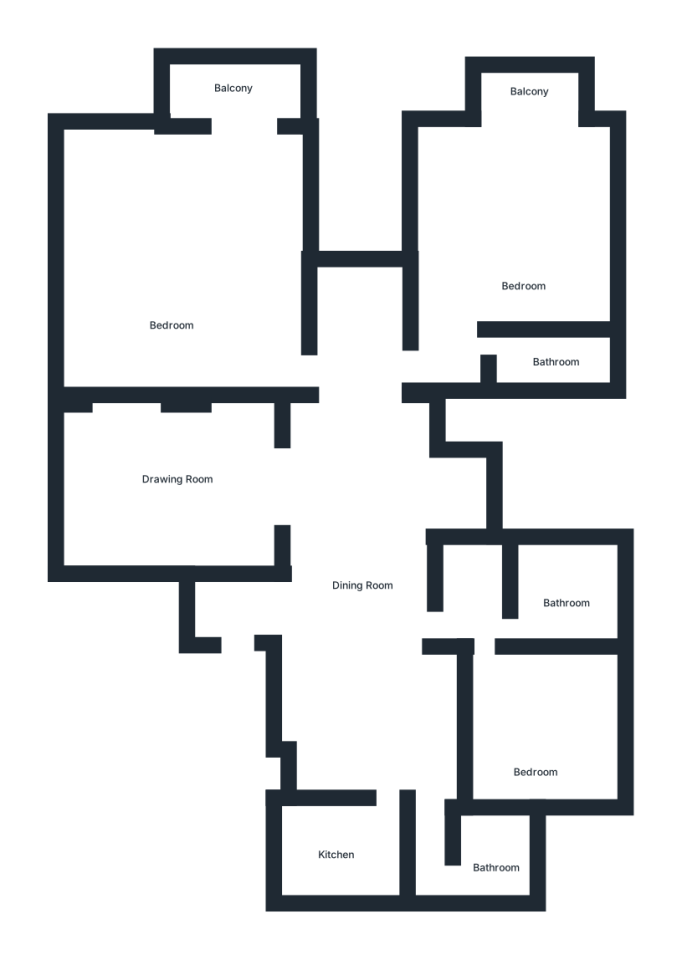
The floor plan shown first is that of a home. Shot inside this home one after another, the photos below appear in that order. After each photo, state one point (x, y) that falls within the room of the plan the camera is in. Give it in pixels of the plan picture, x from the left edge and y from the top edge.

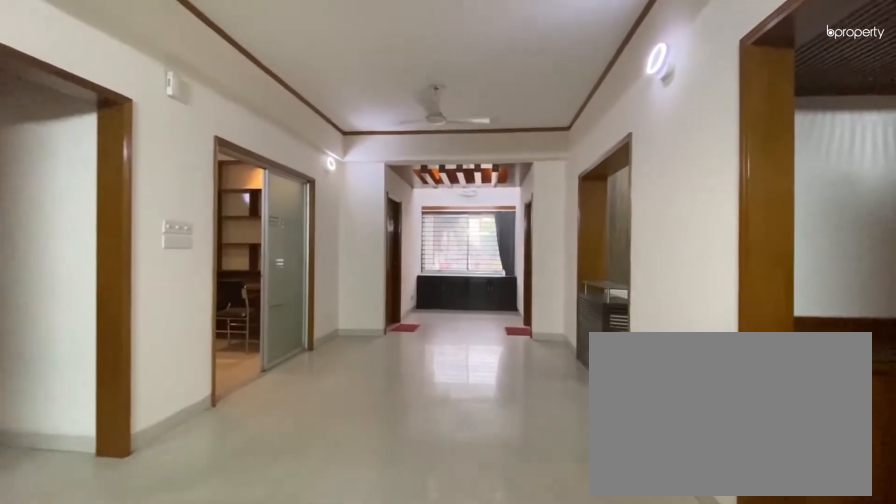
(360, 587)
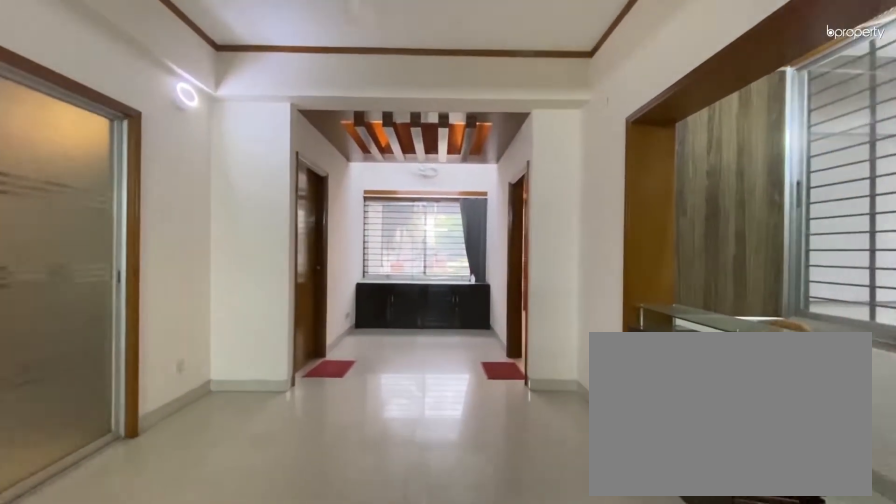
(360, 587)
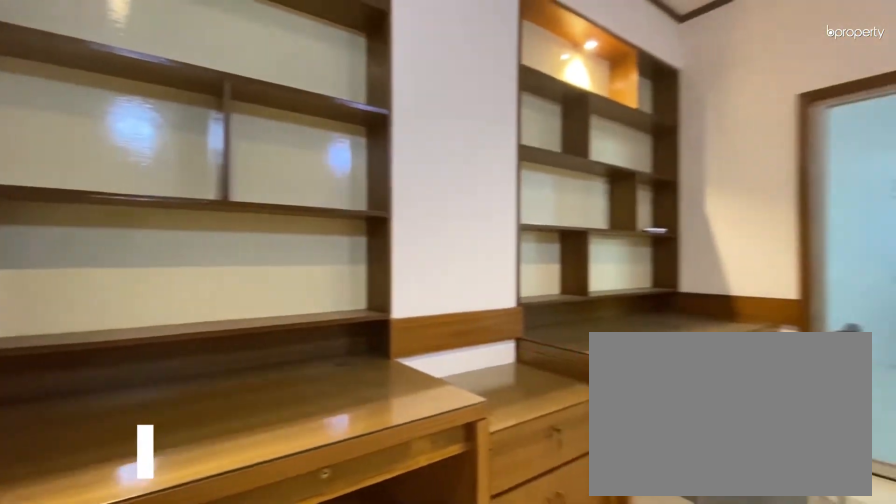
(184, 476)
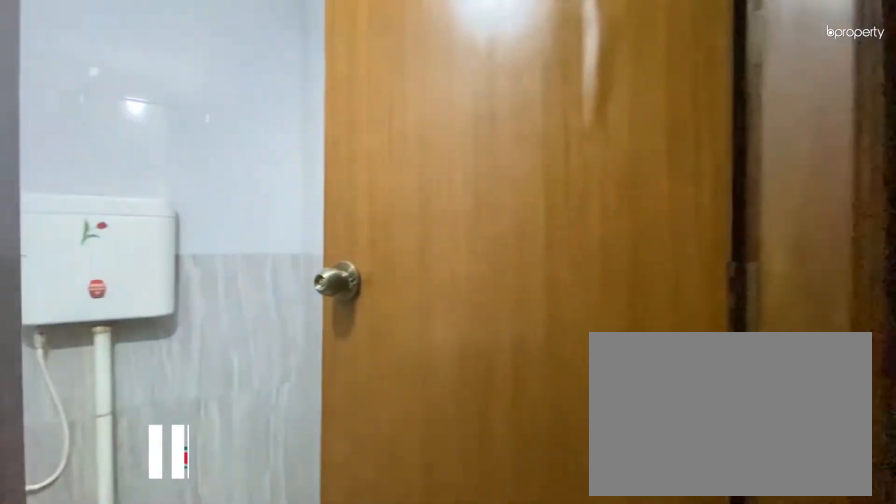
(491, 856)
